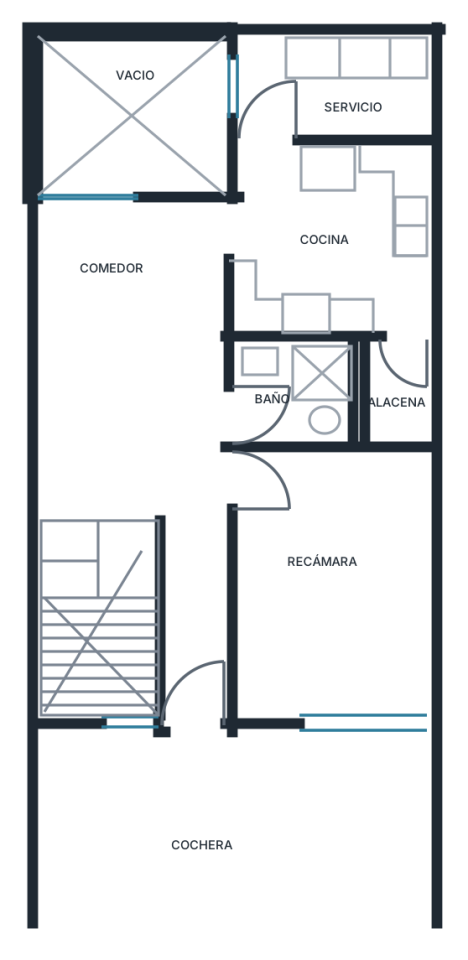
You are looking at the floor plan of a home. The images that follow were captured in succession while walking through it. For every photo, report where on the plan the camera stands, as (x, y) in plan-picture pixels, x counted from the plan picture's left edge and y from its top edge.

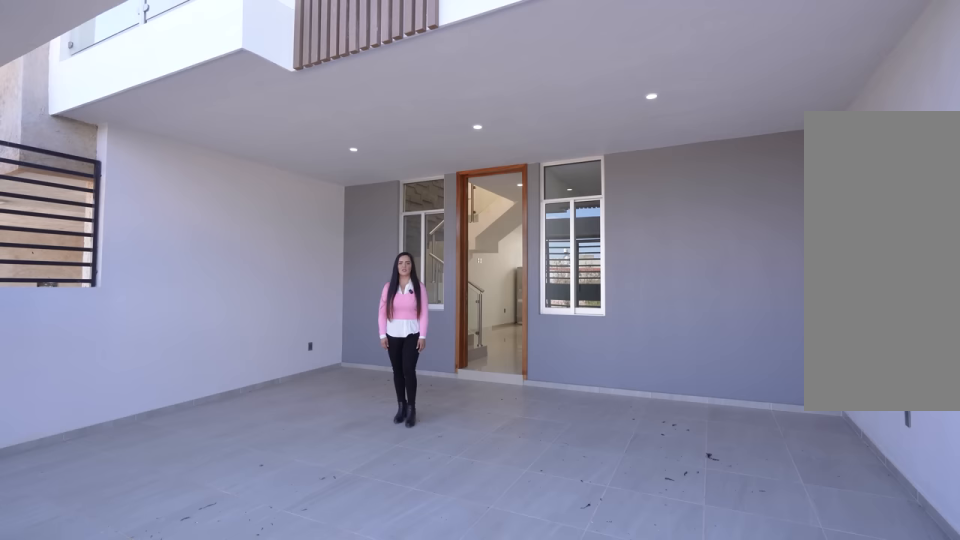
(400, 936)
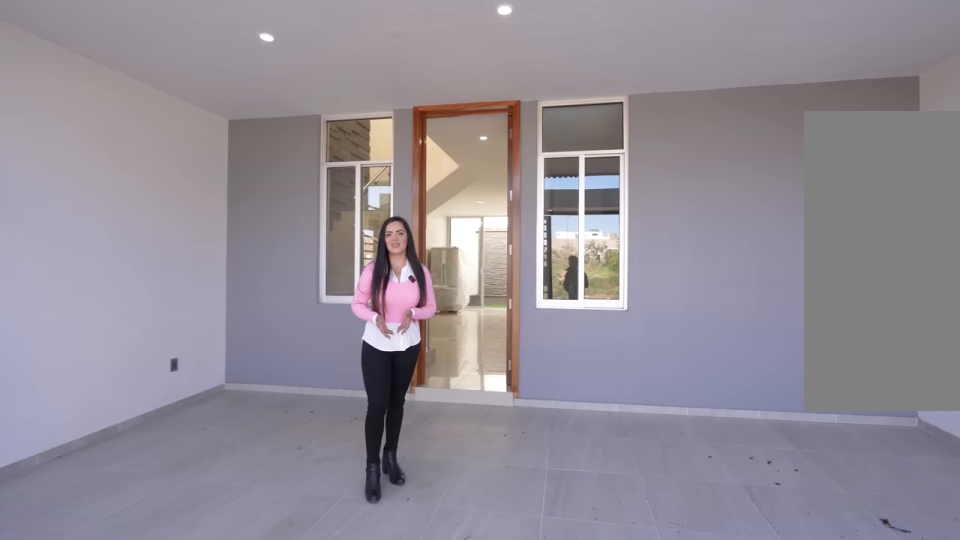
(340, 930)
